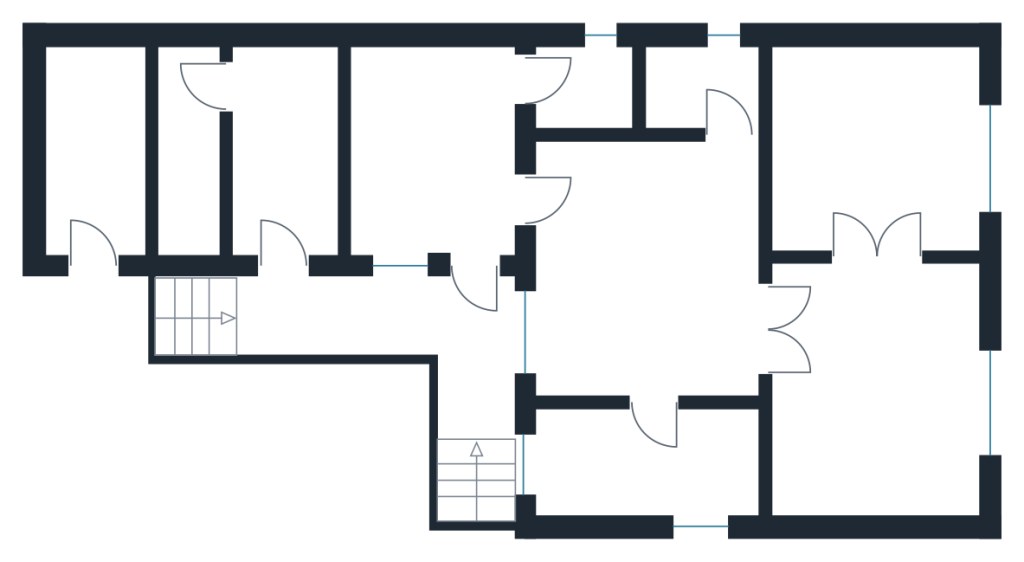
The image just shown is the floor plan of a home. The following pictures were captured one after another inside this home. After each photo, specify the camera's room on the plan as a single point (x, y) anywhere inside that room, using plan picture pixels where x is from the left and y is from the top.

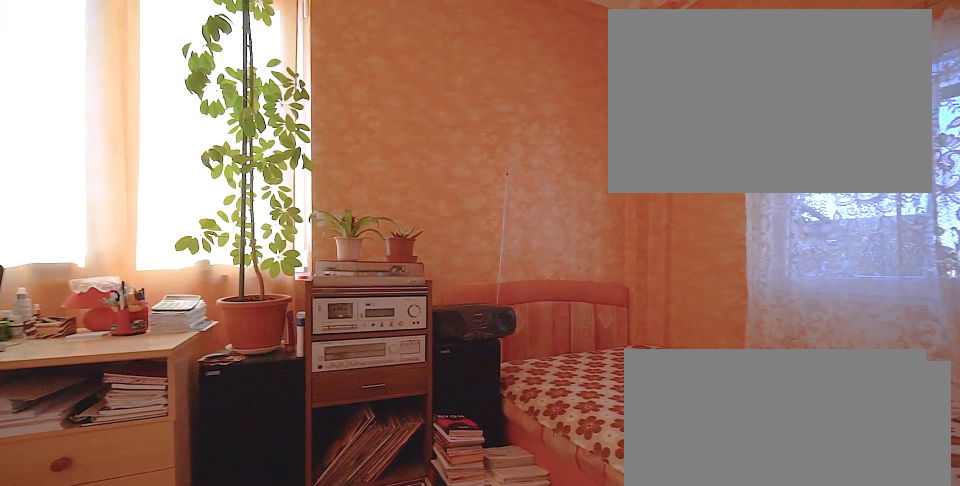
(651, 471)
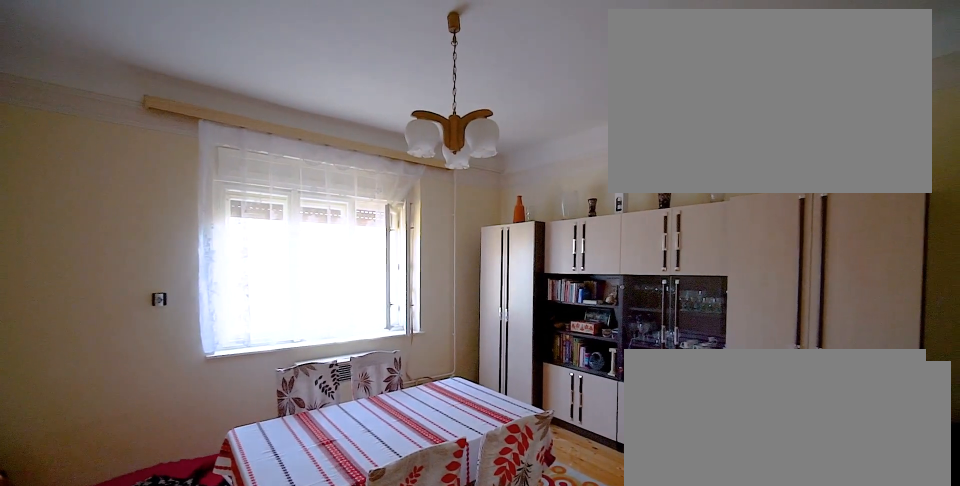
(878, 396)
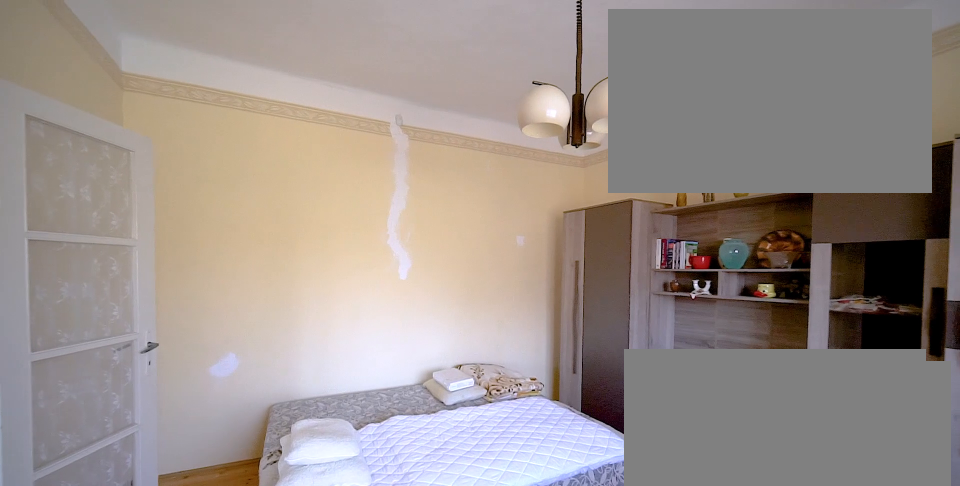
(878, 152)
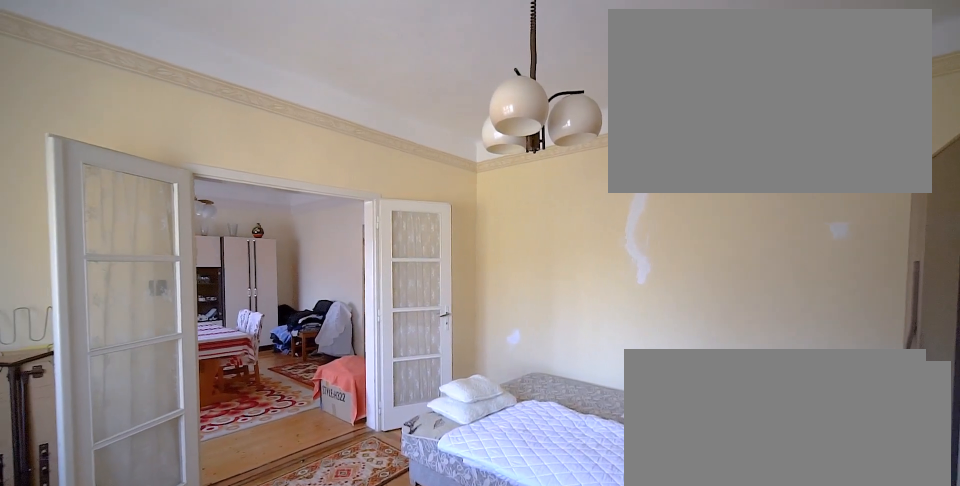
(878, 152)
